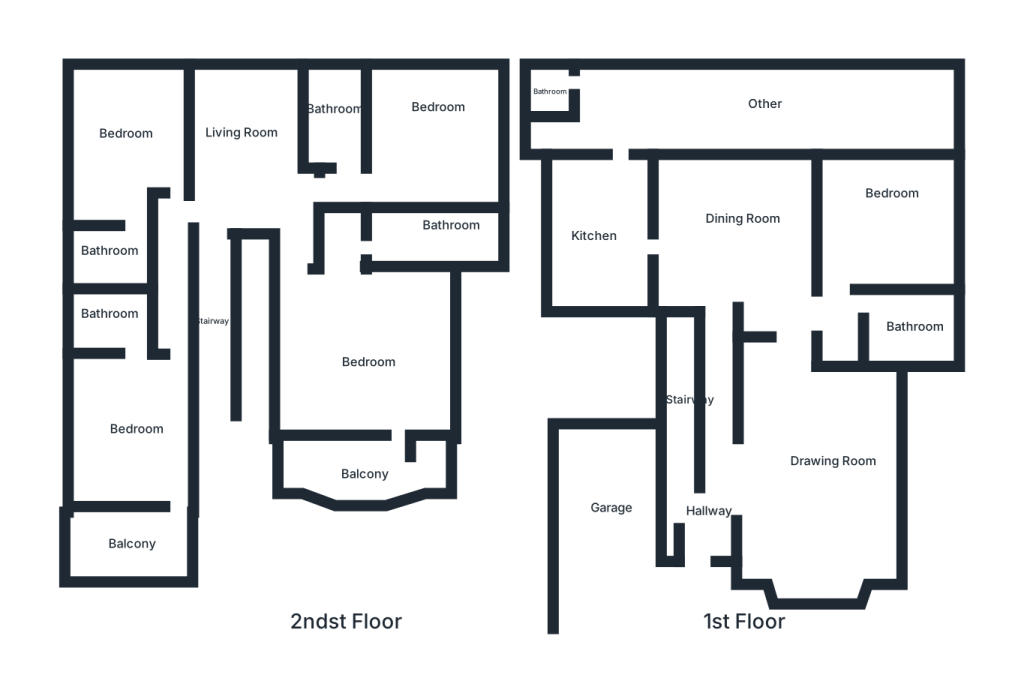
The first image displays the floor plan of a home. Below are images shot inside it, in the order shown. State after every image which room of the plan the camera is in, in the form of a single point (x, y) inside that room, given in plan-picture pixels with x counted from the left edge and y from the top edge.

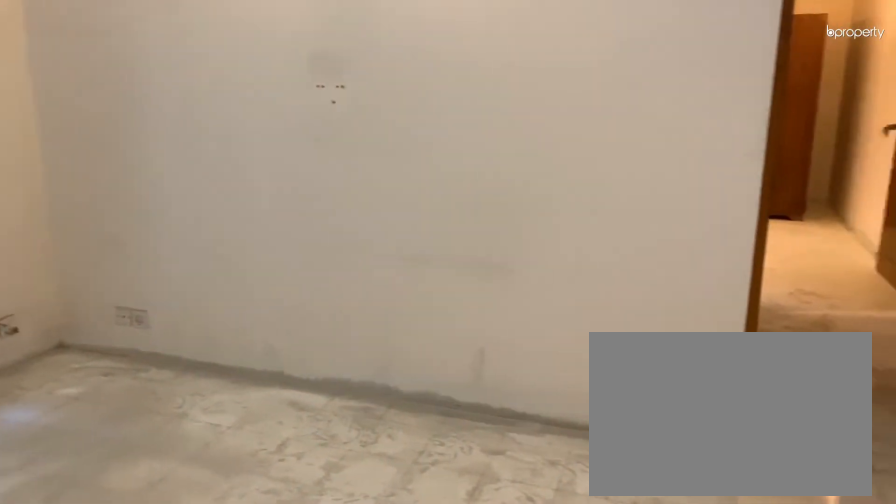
(242, 133)
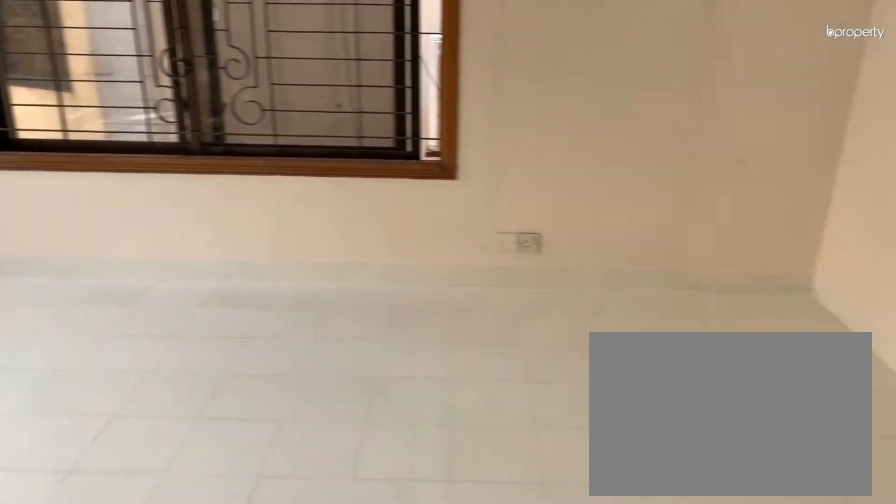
(130, 435)
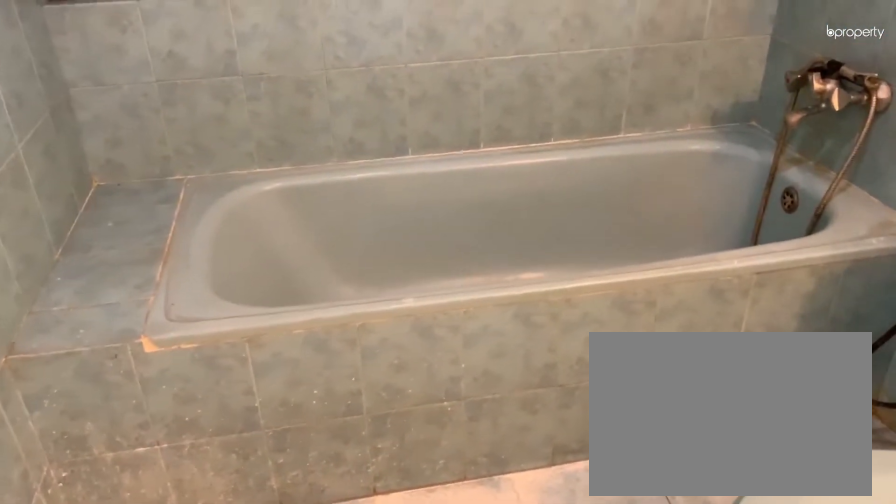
(107, 315)
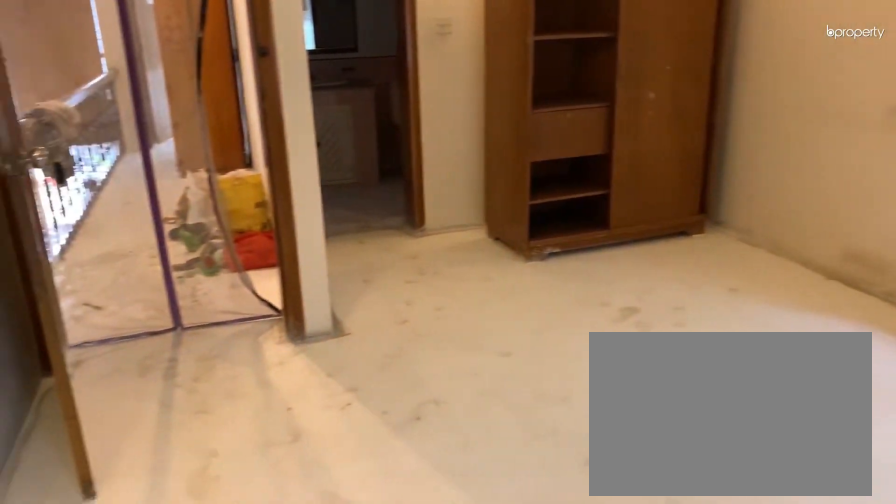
(124, 135)
